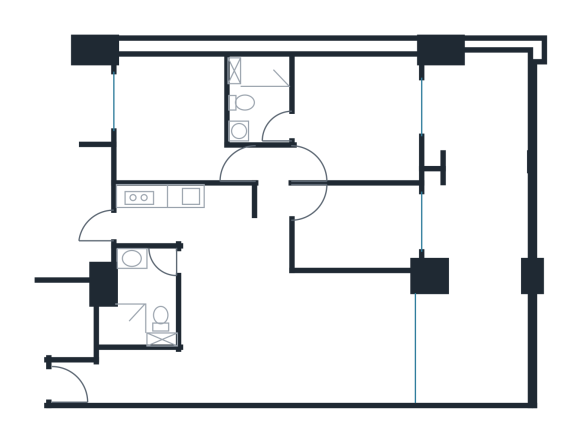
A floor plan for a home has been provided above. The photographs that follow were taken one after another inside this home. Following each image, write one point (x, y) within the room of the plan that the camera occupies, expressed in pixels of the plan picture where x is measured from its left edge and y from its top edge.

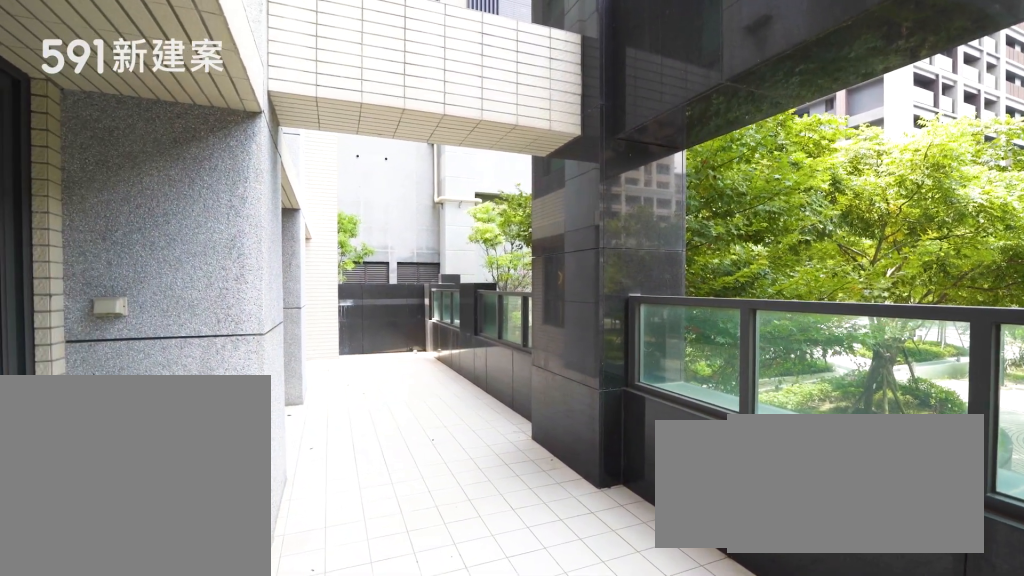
(475, 227)
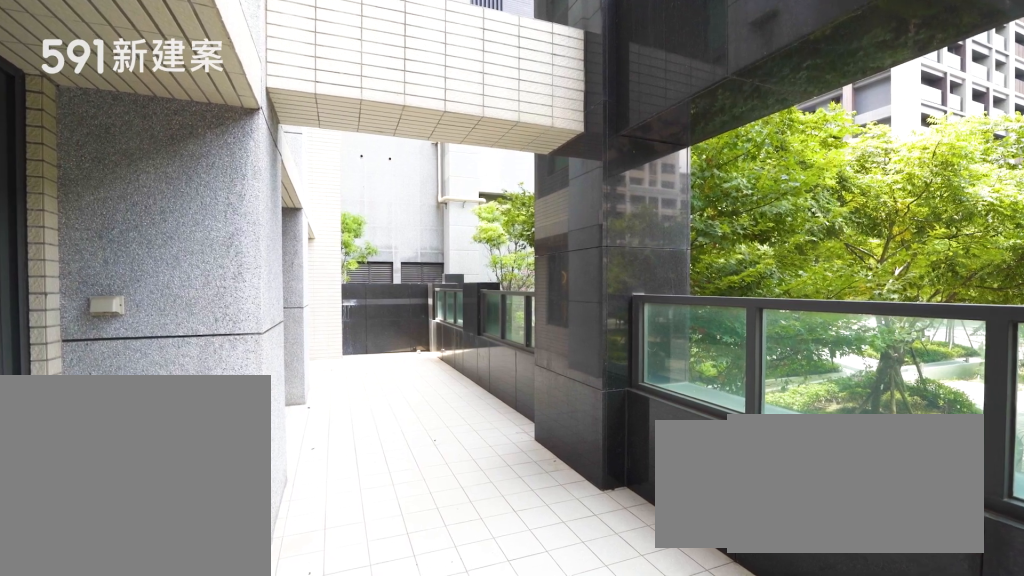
(475, 227)
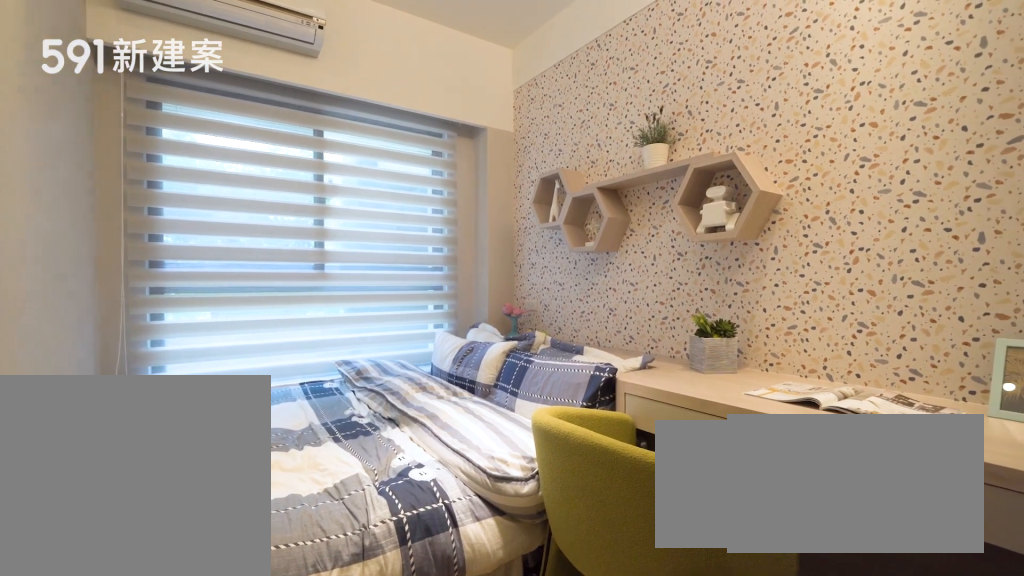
(356, 228)
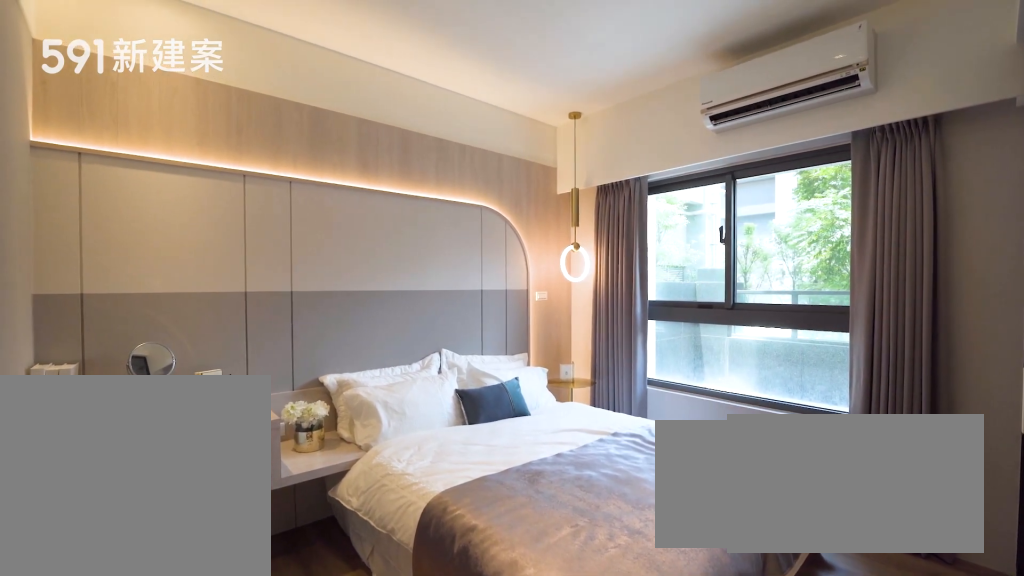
(356, 118)
